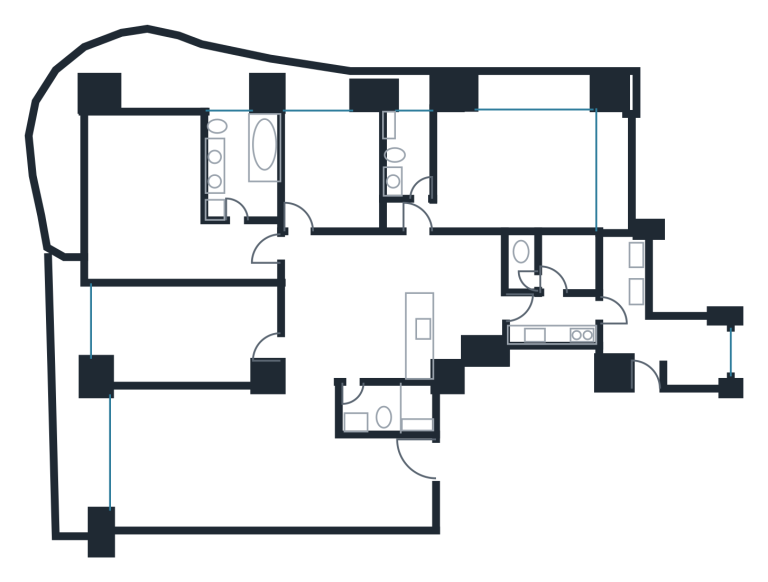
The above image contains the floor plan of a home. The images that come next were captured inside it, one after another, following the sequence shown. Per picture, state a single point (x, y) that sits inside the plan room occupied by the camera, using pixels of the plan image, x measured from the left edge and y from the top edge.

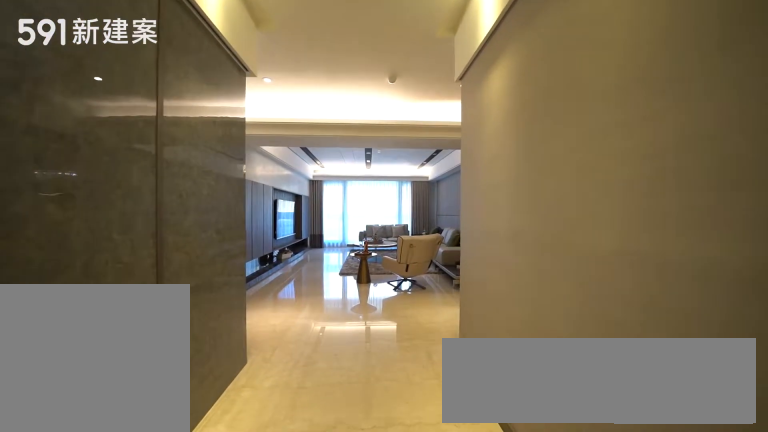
(356, 487)
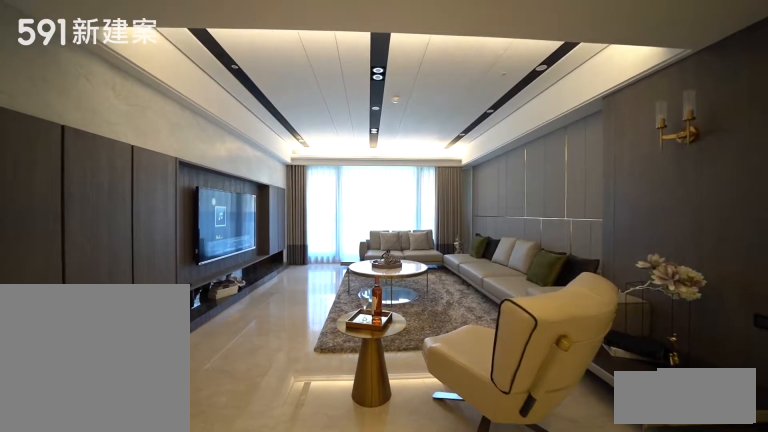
(190, 462)
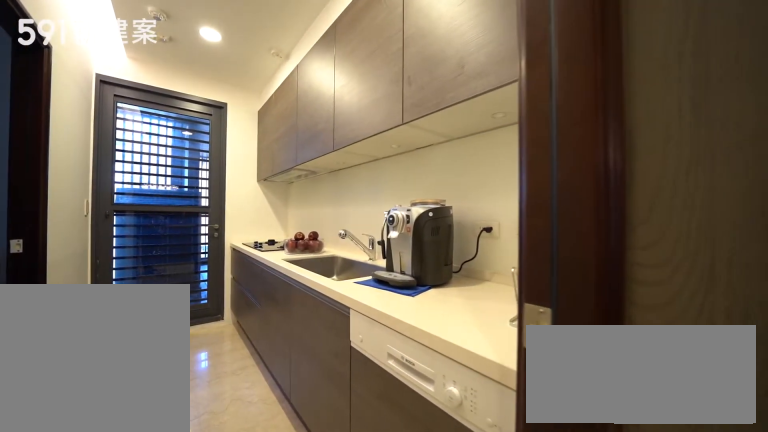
(557, 321)
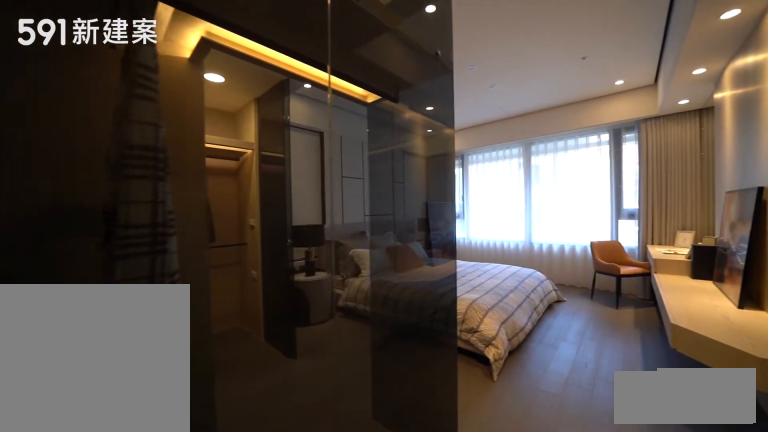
(510, 171)
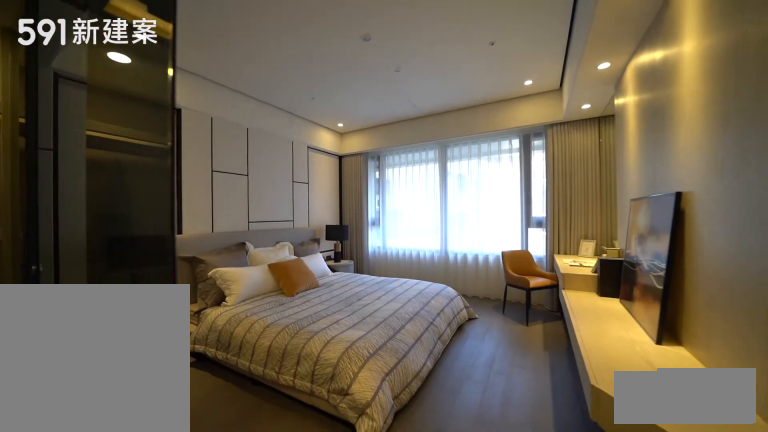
(510, 171)
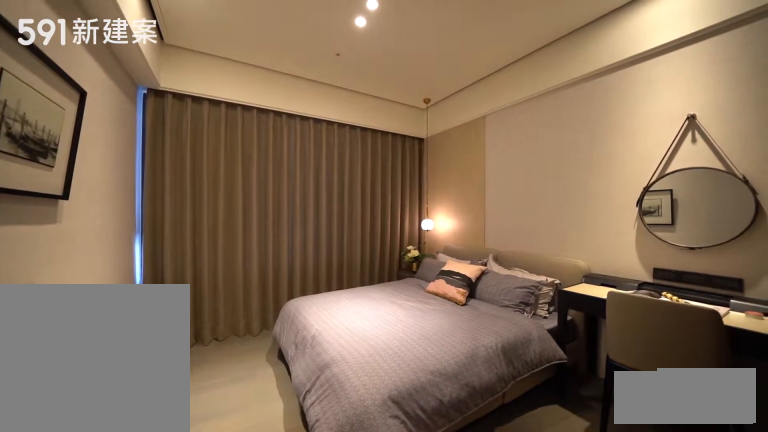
(334, 169)
